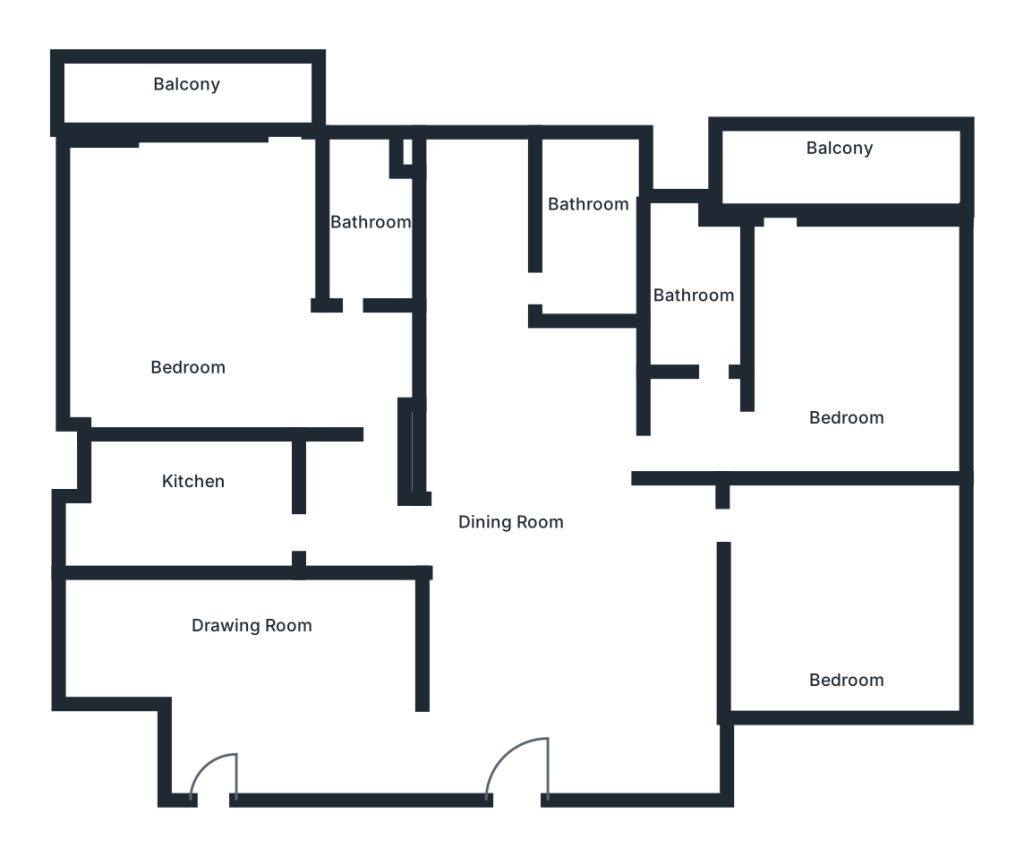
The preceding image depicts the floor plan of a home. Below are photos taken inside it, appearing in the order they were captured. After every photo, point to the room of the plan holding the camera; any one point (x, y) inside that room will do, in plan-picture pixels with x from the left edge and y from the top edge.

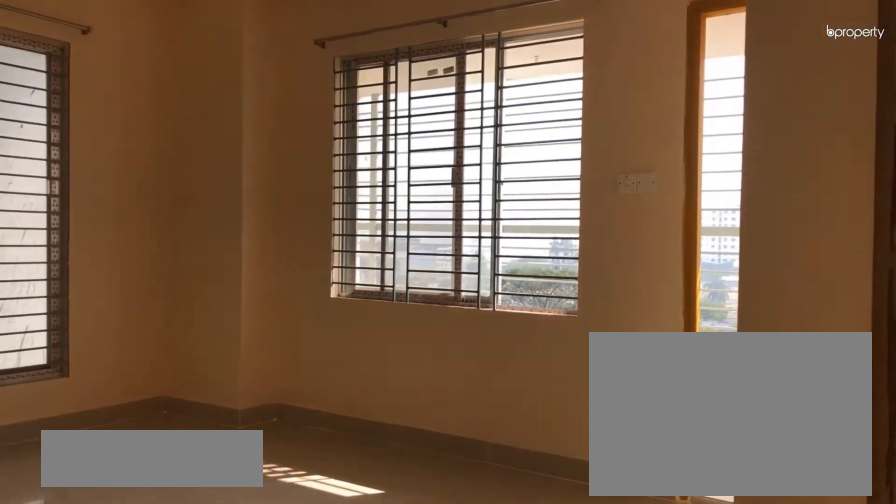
(172, 305)
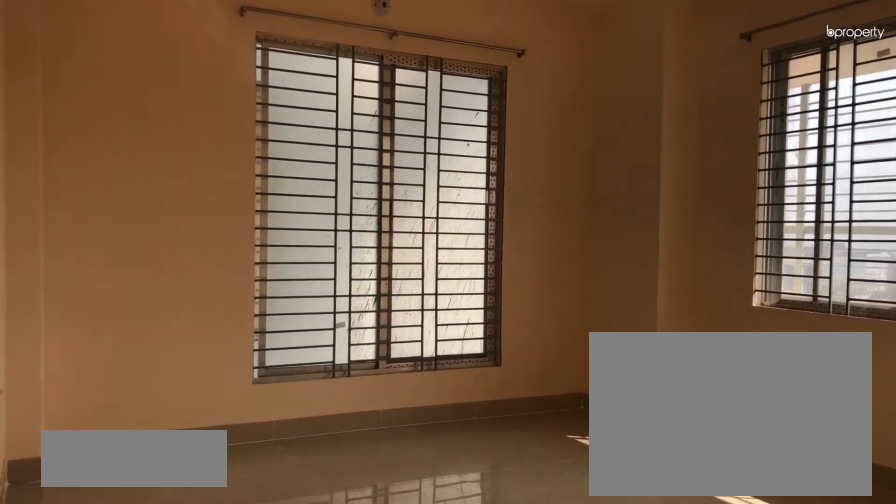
(172, 305)
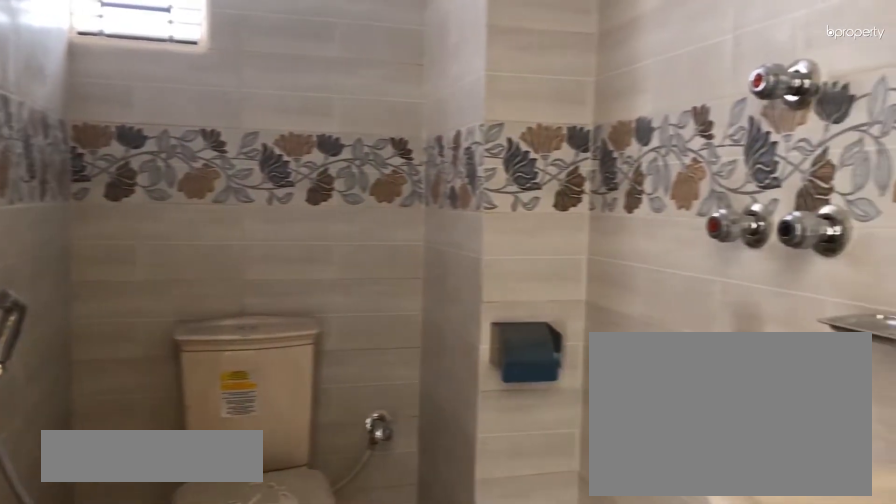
(366, 218)
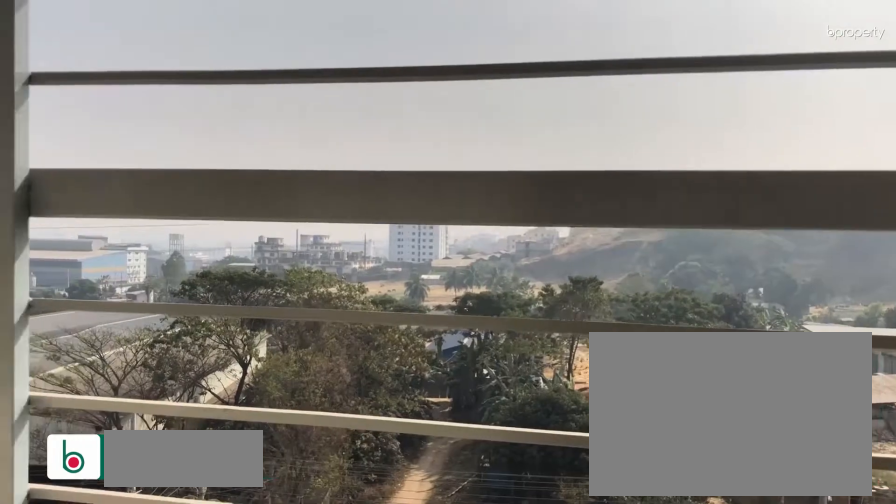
(177, 104)
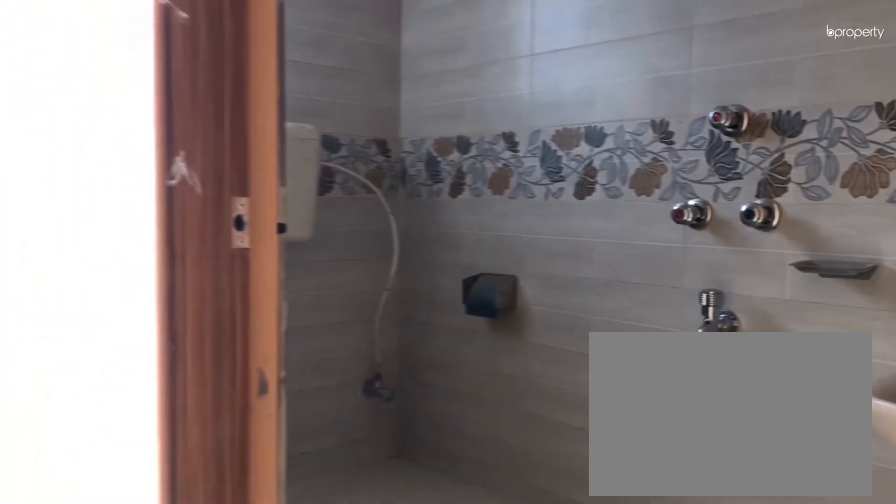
(588, 210)
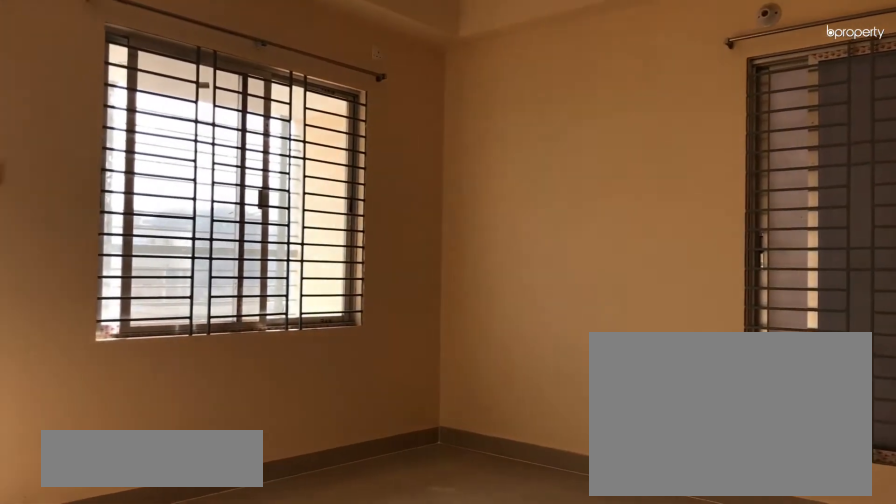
(844, 352)
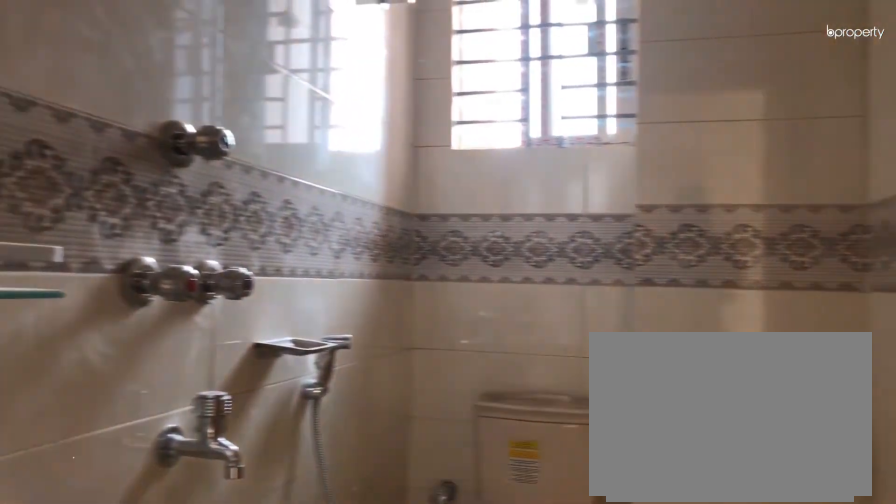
(696, 292)
